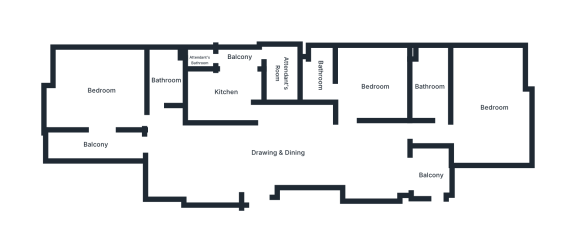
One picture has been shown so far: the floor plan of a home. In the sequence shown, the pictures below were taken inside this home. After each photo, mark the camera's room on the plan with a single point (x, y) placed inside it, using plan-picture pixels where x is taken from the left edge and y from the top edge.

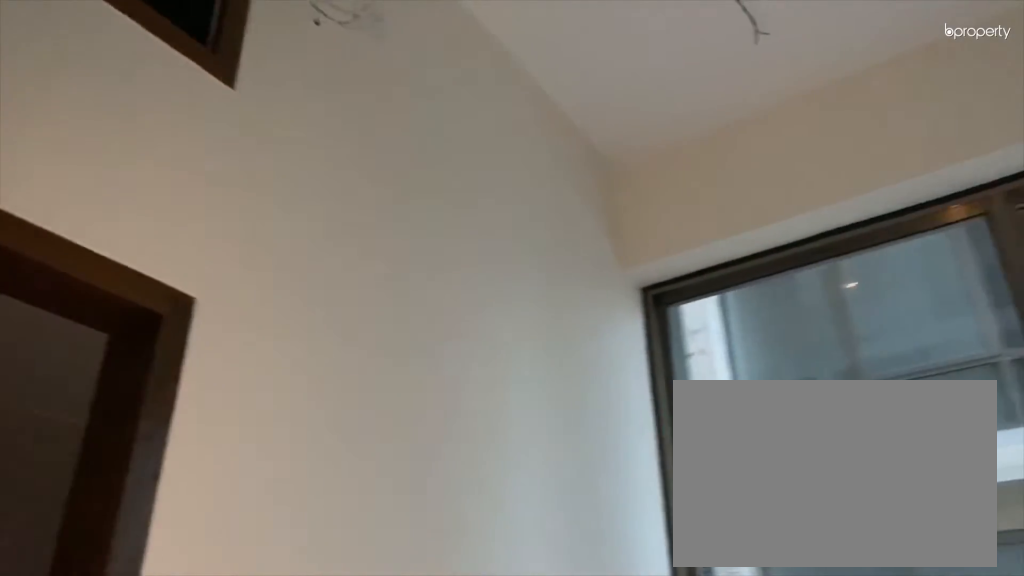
(369, 87)
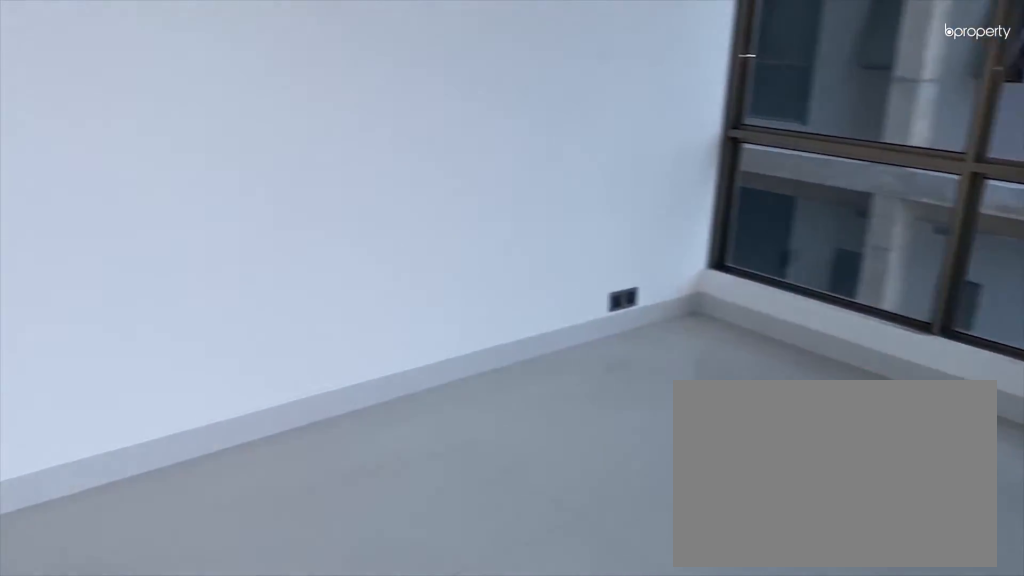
(494, 135)
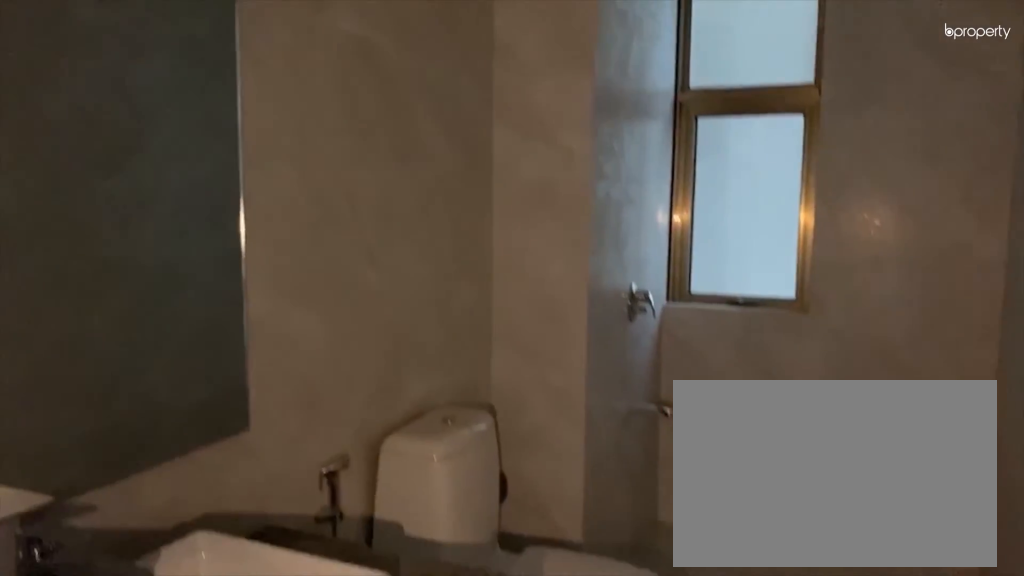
(427, 88)
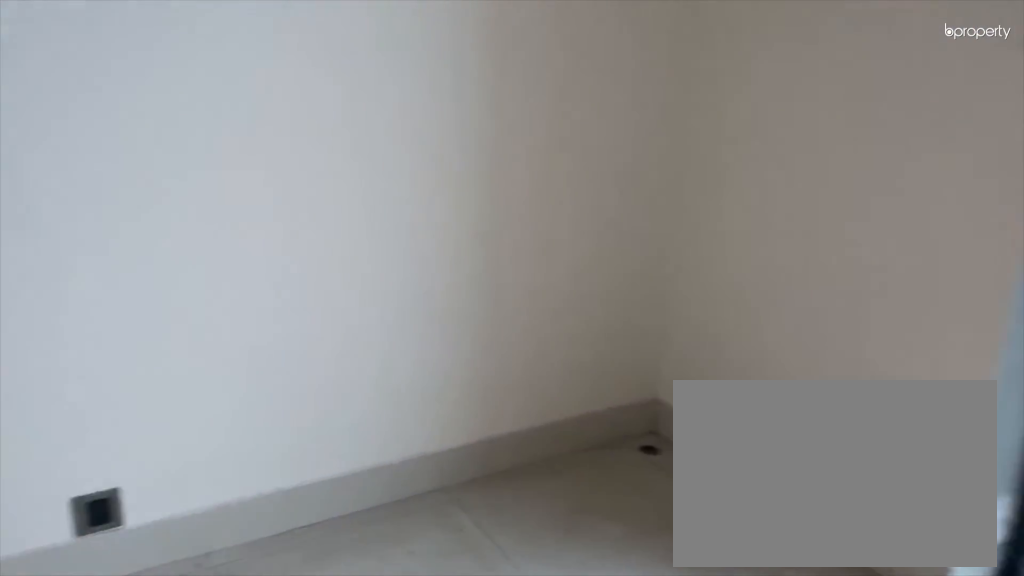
(430, 171)
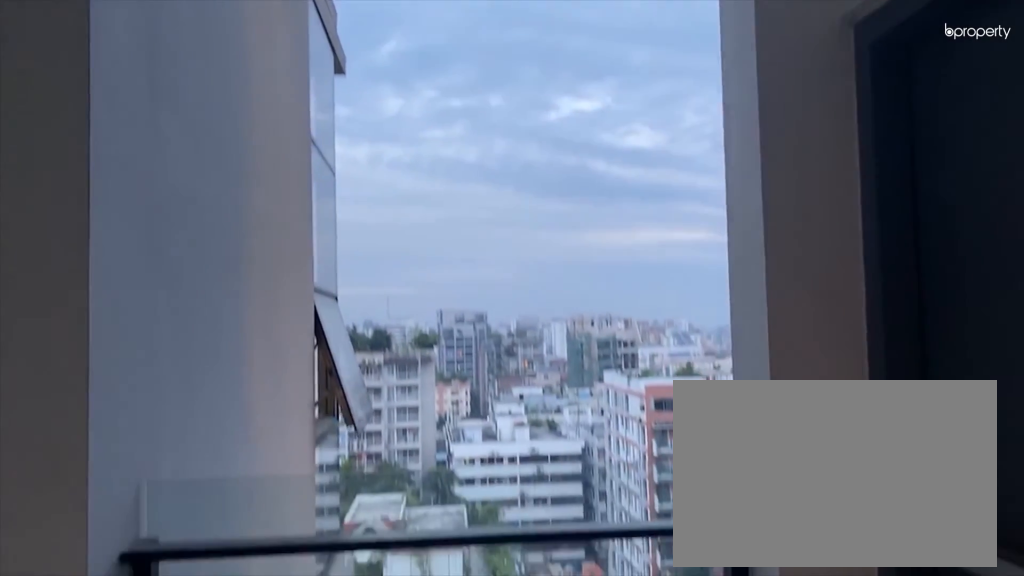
(430, 171)
